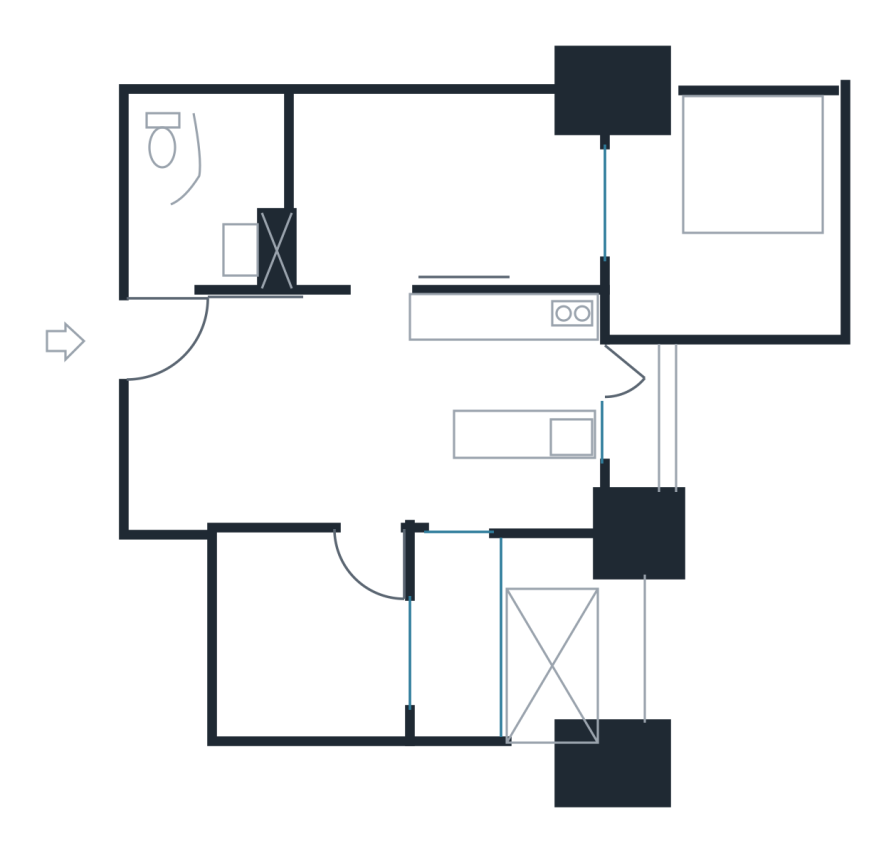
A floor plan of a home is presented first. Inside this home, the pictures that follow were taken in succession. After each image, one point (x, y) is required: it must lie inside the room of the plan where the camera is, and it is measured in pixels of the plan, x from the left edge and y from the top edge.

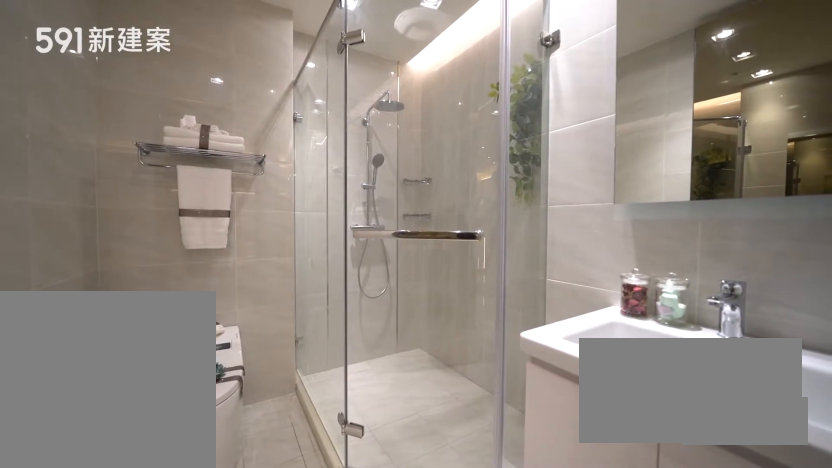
(216, 187)
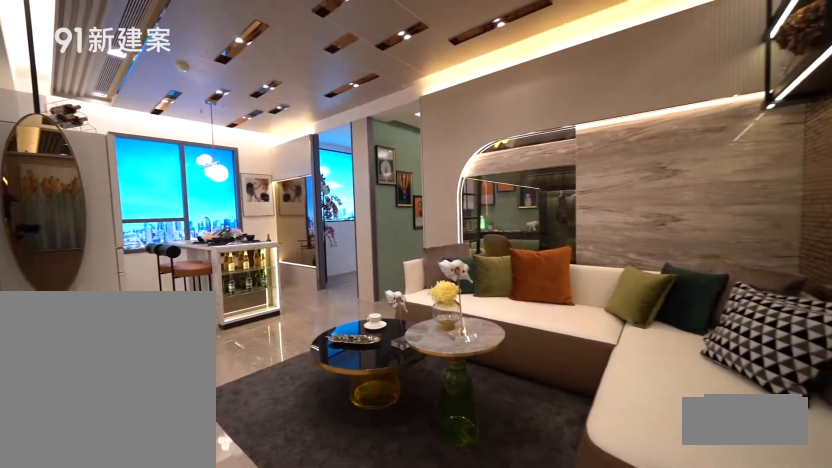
(270, 411)
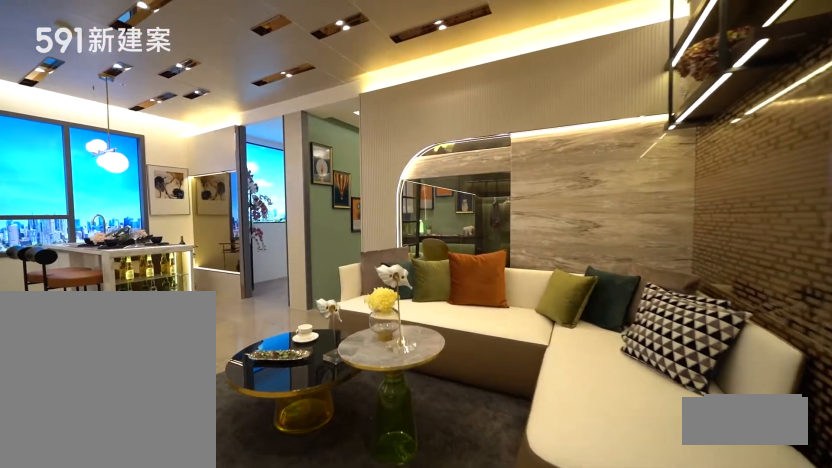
(270, 411)
